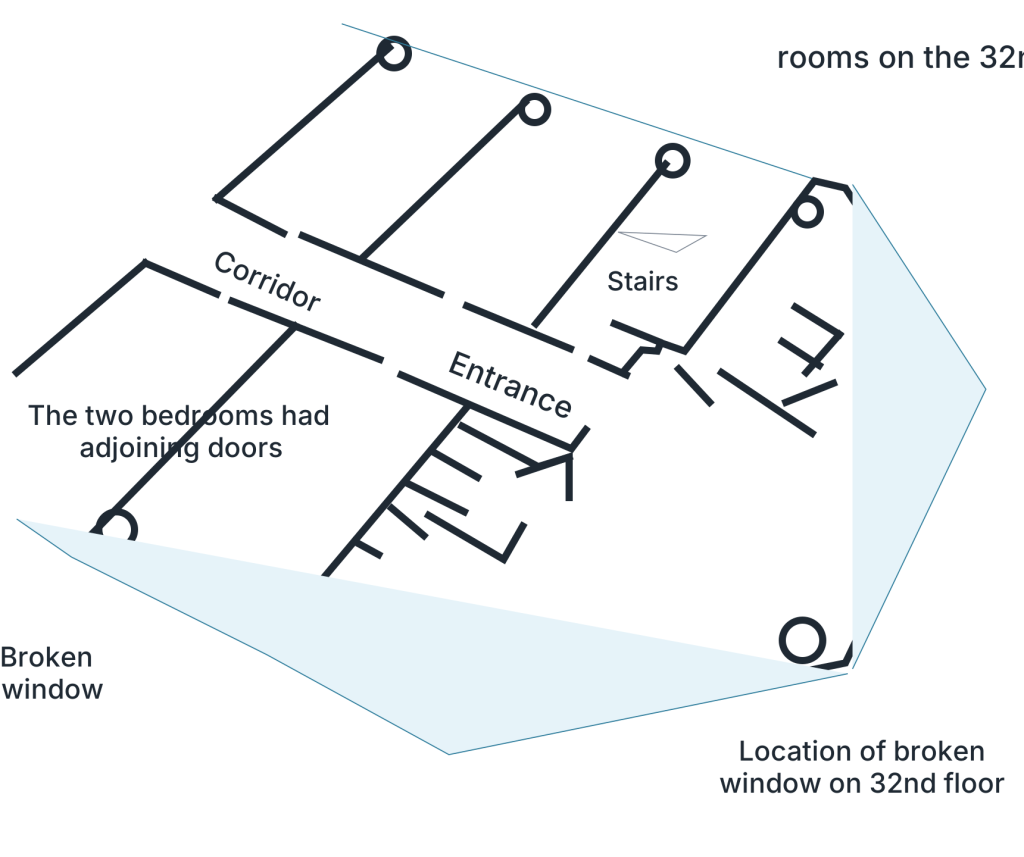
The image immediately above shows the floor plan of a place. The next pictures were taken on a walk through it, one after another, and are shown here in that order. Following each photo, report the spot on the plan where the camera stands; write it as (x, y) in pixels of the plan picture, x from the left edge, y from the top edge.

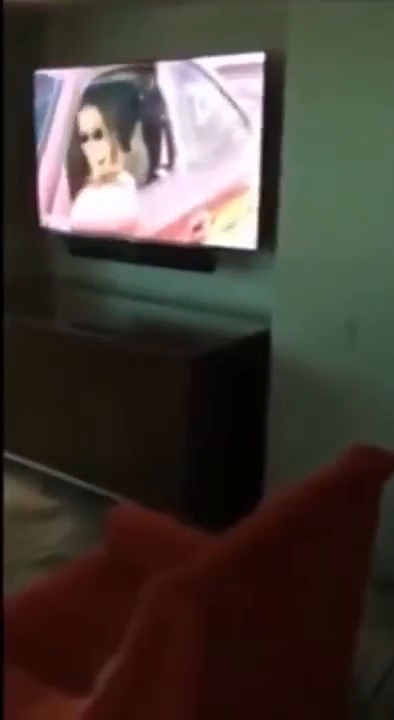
(519, 584)
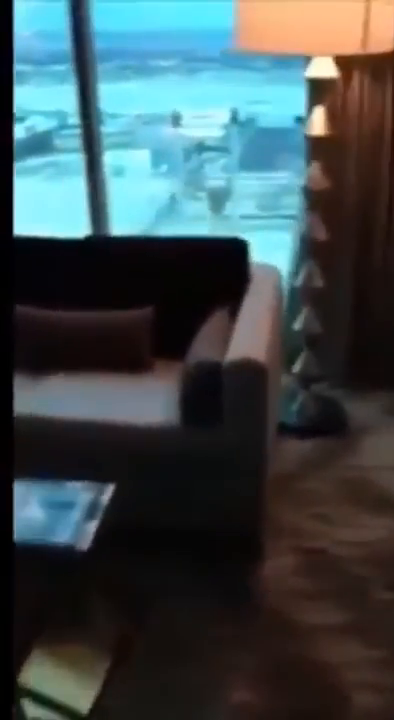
(410, 593)
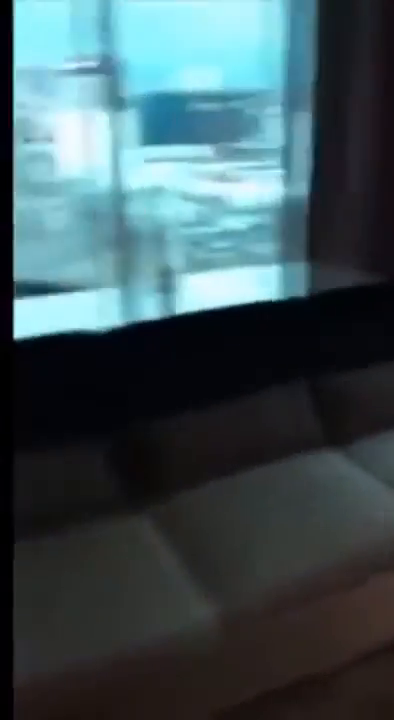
(387, 623)
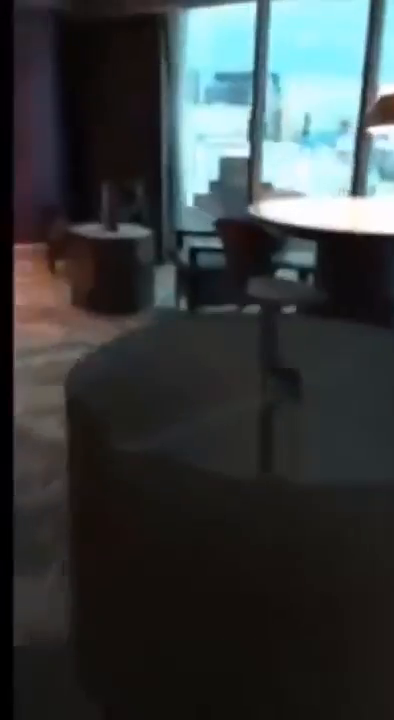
(439, 646)
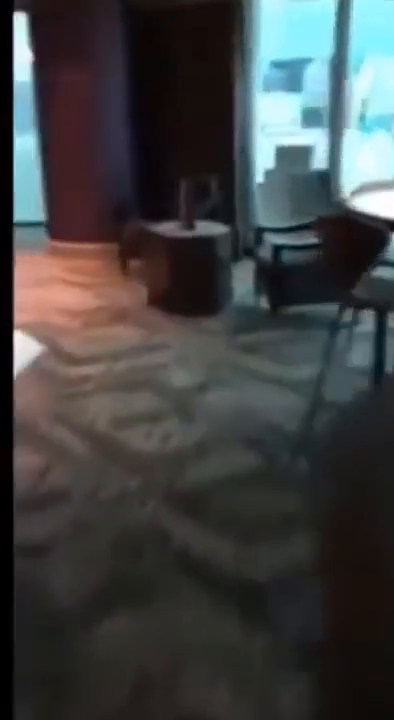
(453, 653)
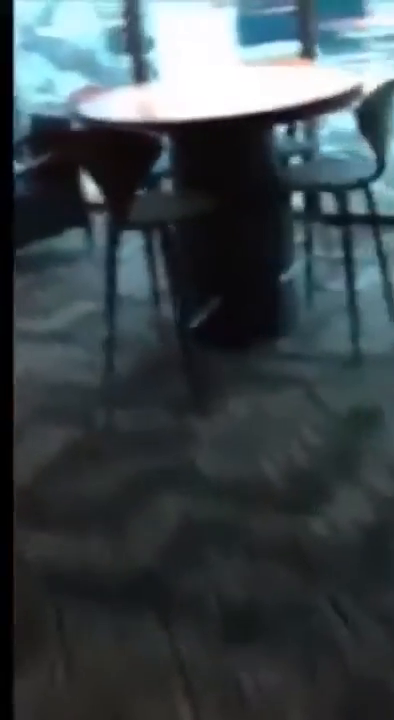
(481, 665)
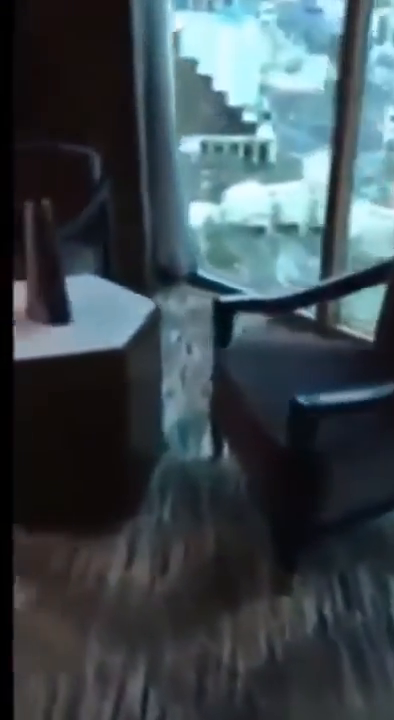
(660, 649)
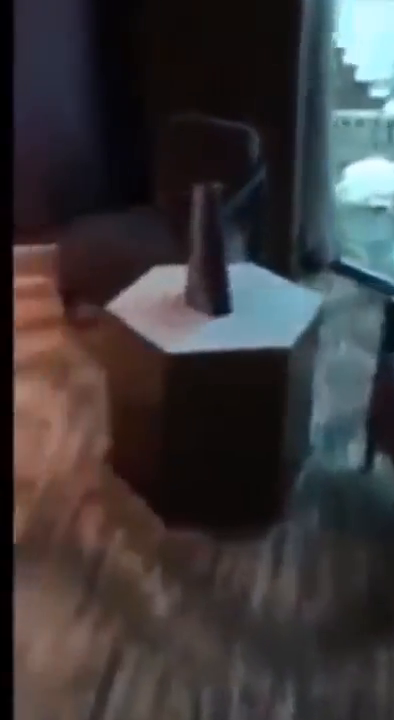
(668, 643)
